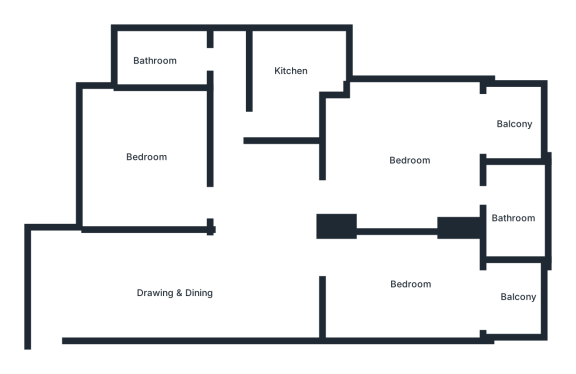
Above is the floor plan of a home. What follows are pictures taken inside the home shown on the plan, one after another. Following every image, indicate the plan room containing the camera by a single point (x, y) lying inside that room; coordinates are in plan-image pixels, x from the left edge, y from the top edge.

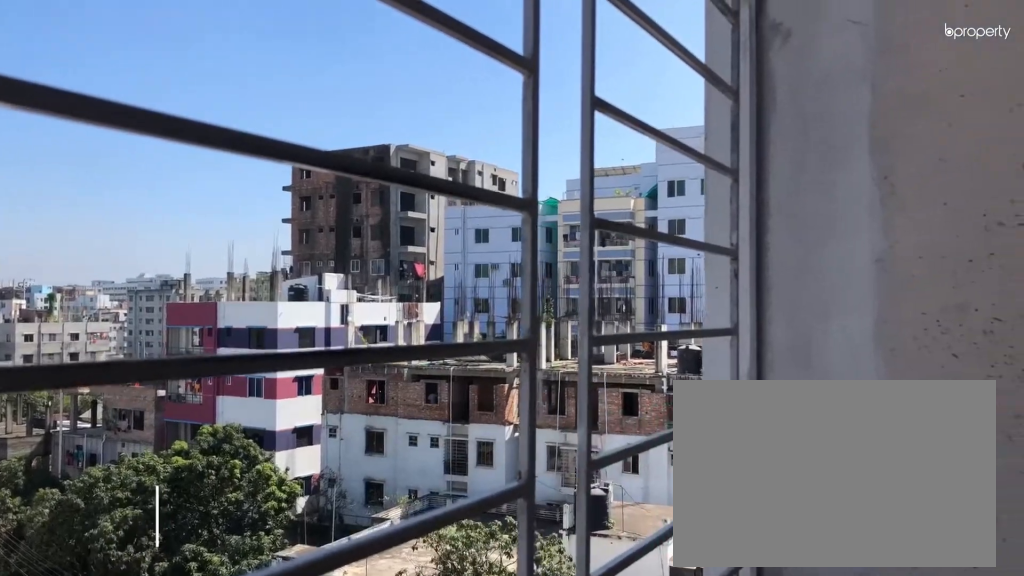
(514, 303)
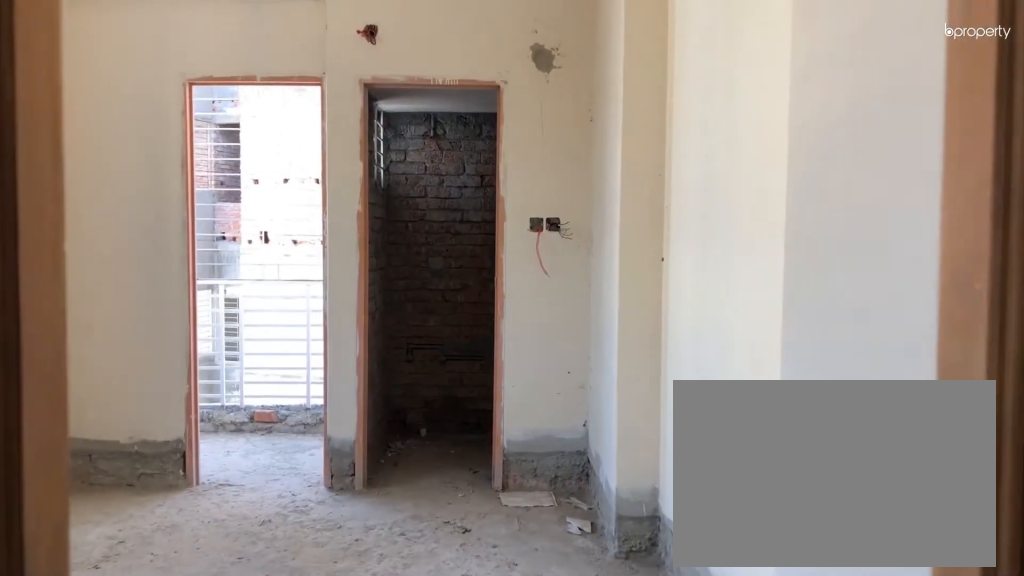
(337, 190)
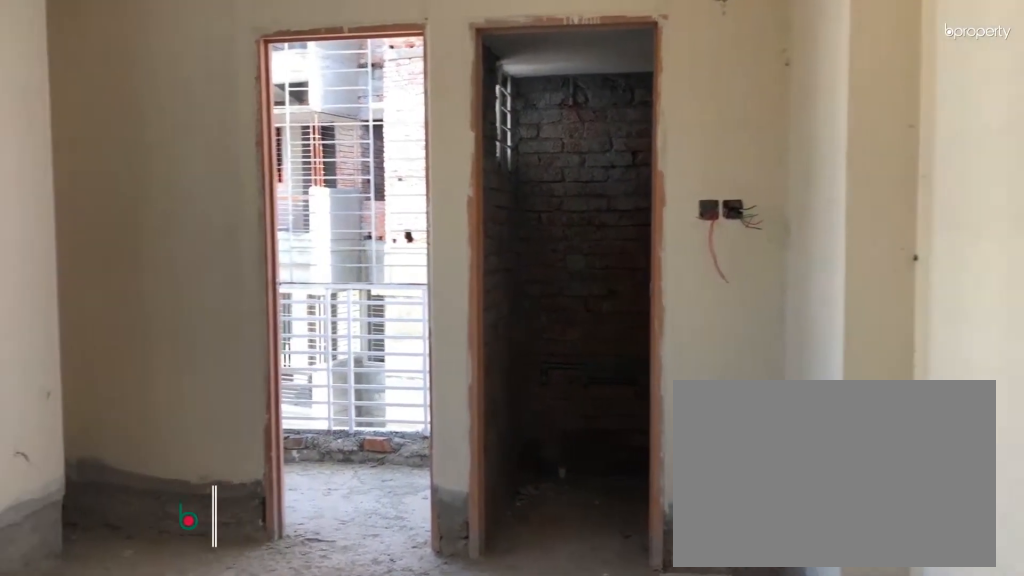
(410, 155)
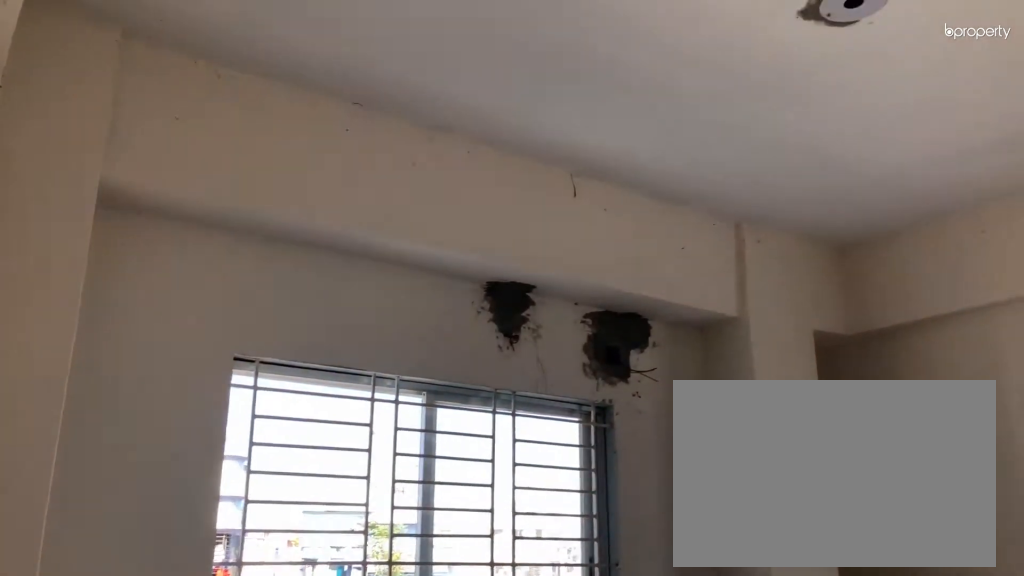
(410, 155)
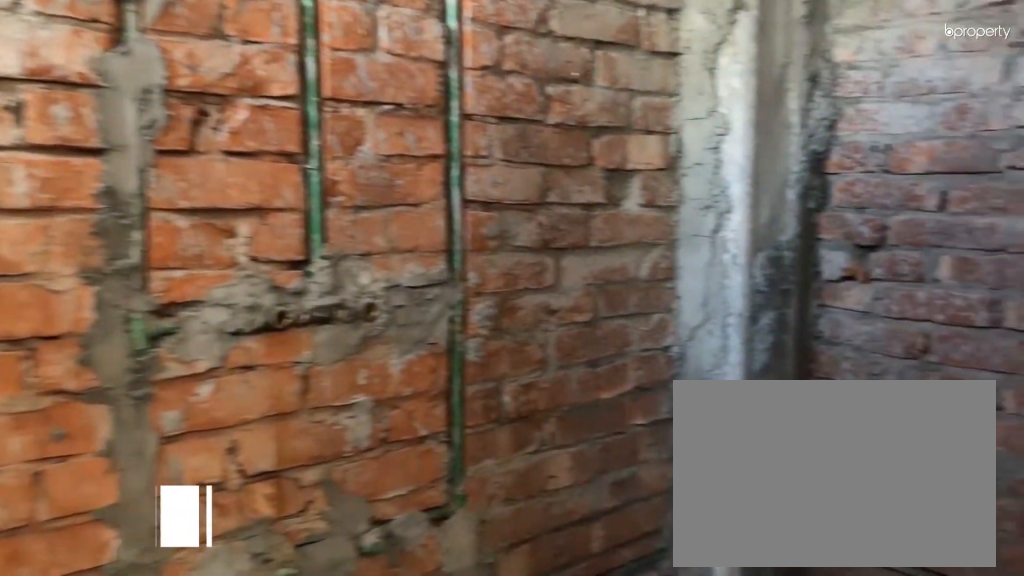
(515, 215)
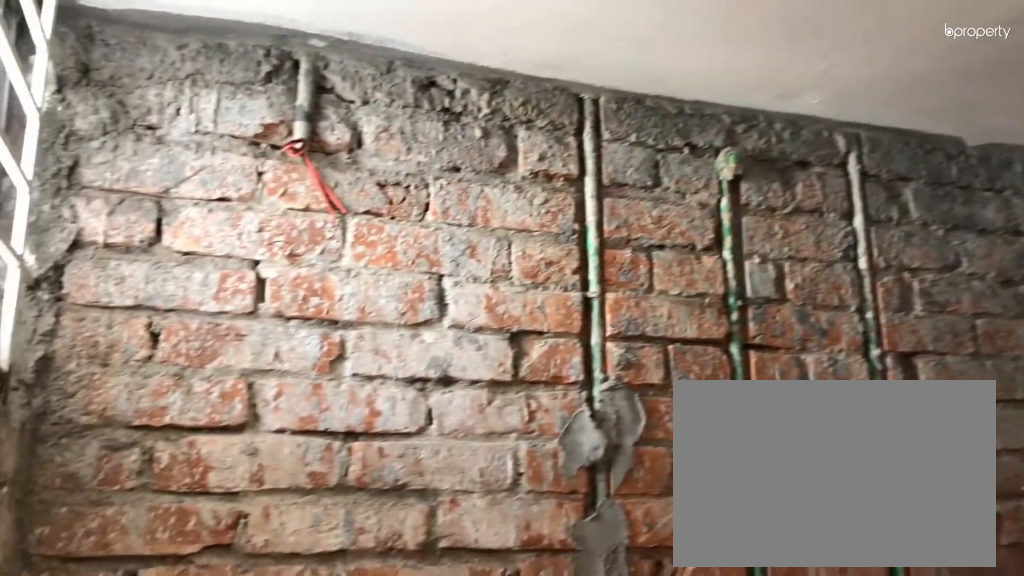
(516, 216)
